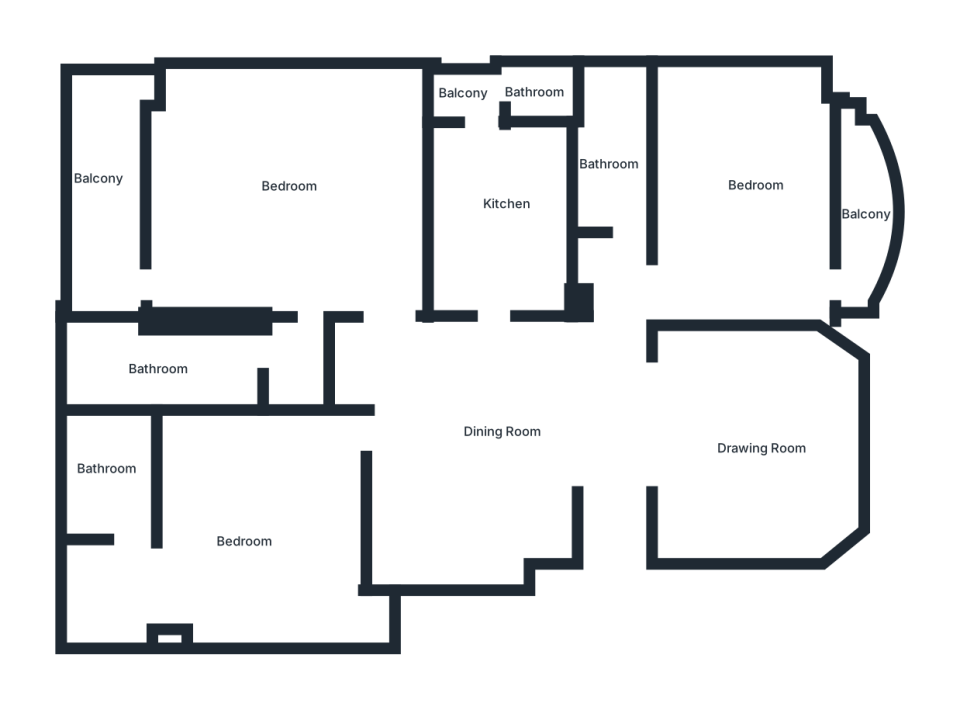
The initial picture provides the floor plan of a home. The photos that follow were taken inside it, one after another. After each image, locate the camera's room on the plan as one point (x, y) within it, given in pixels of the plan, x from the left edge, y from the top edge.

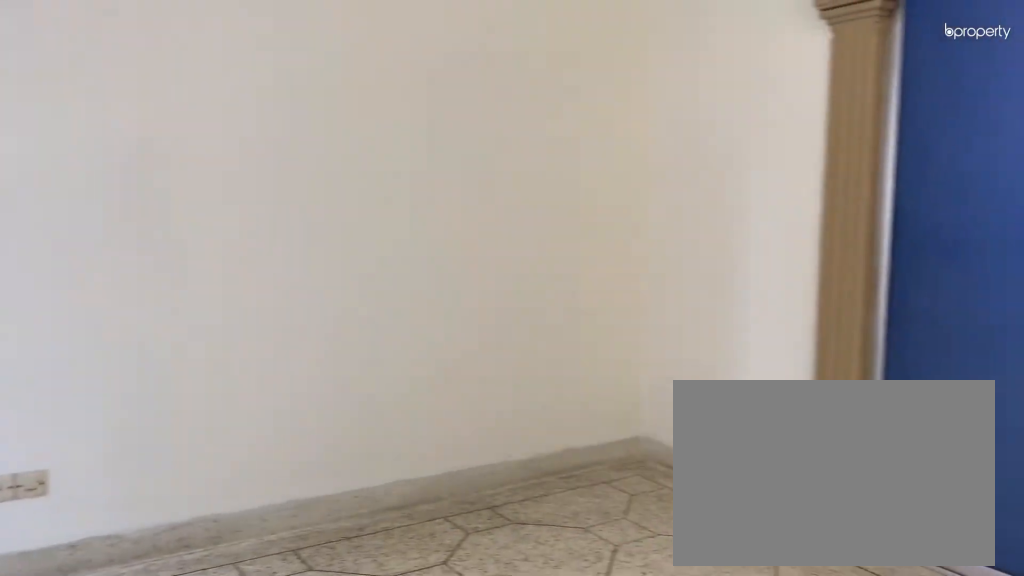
(765, 444)
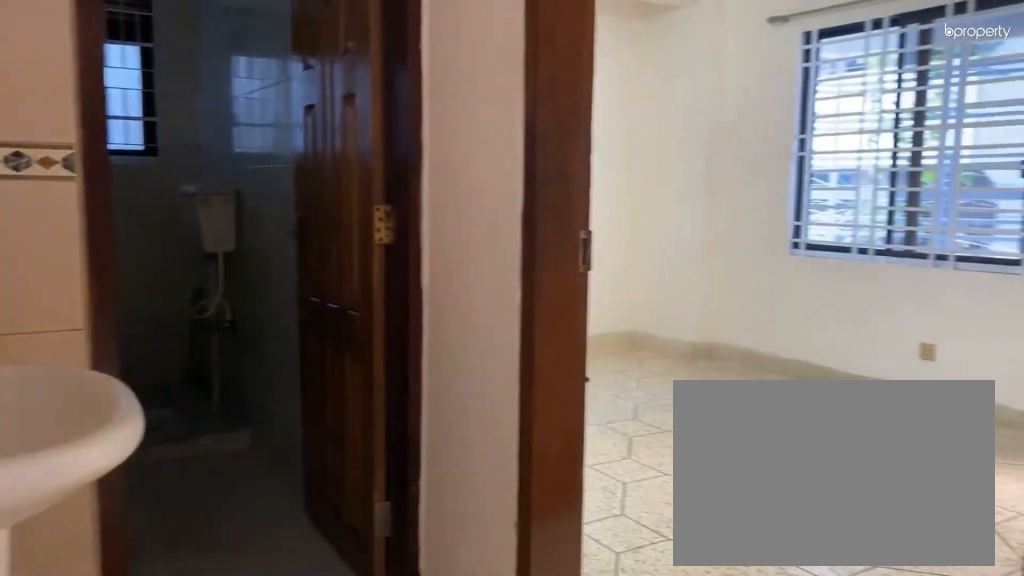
(611, 284)
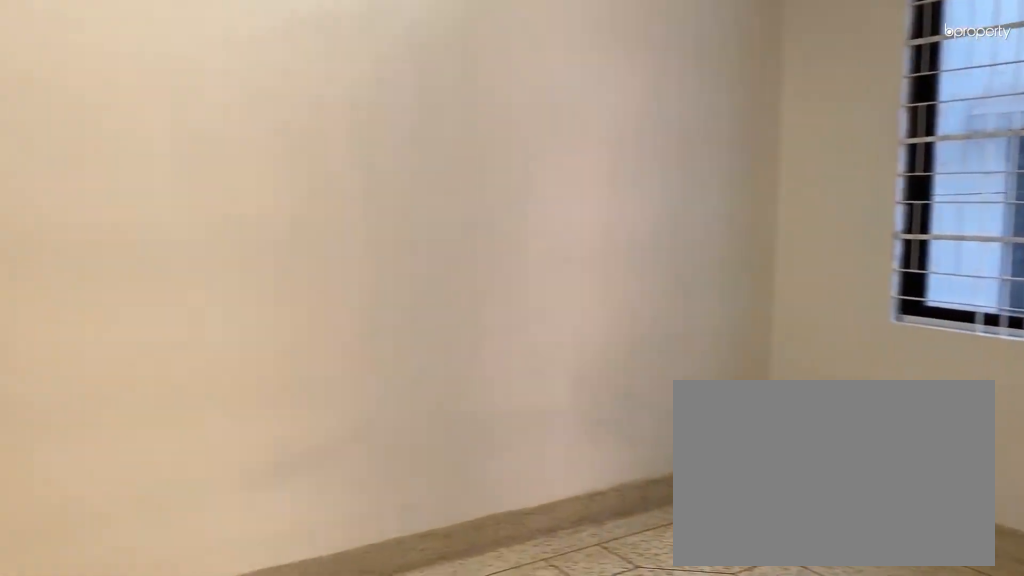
(742, 184)
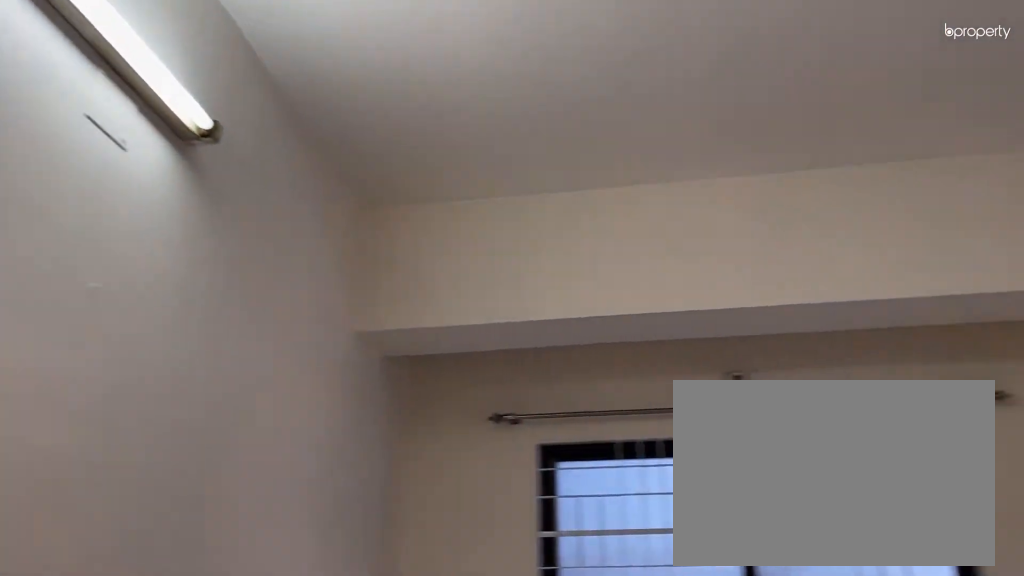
(742, 184)
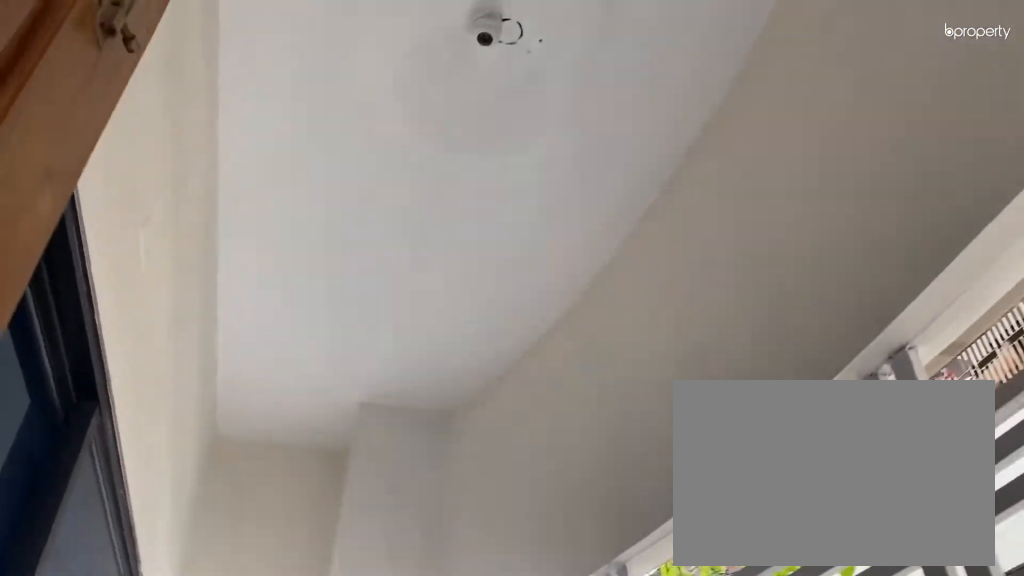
(860, 219)
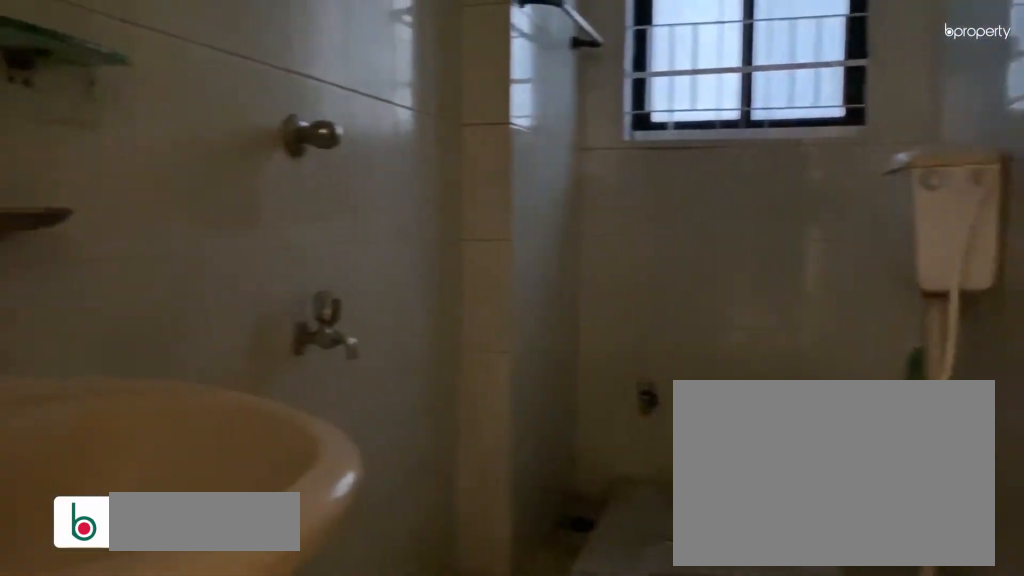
(605, 179)
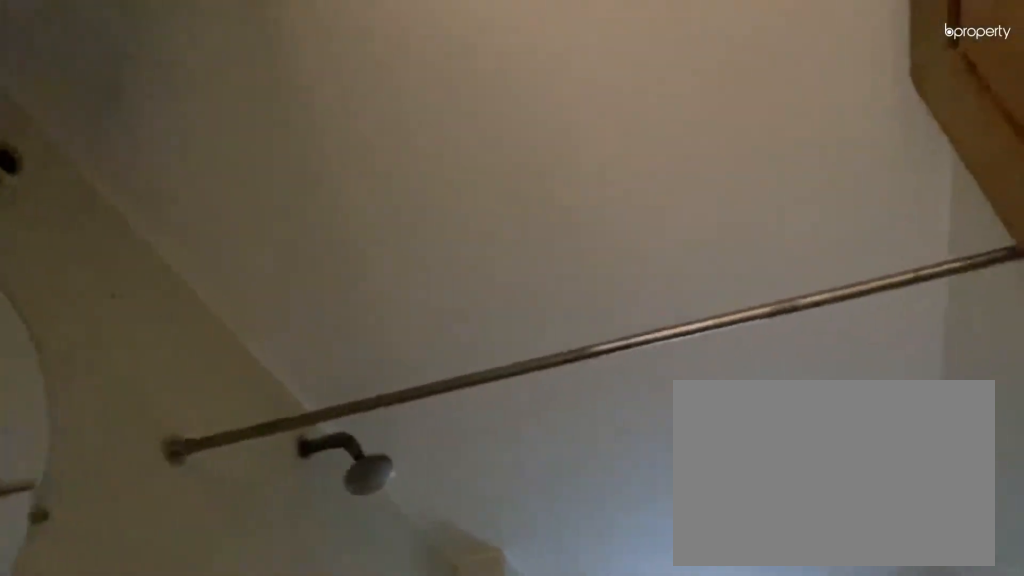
(605, 179)
